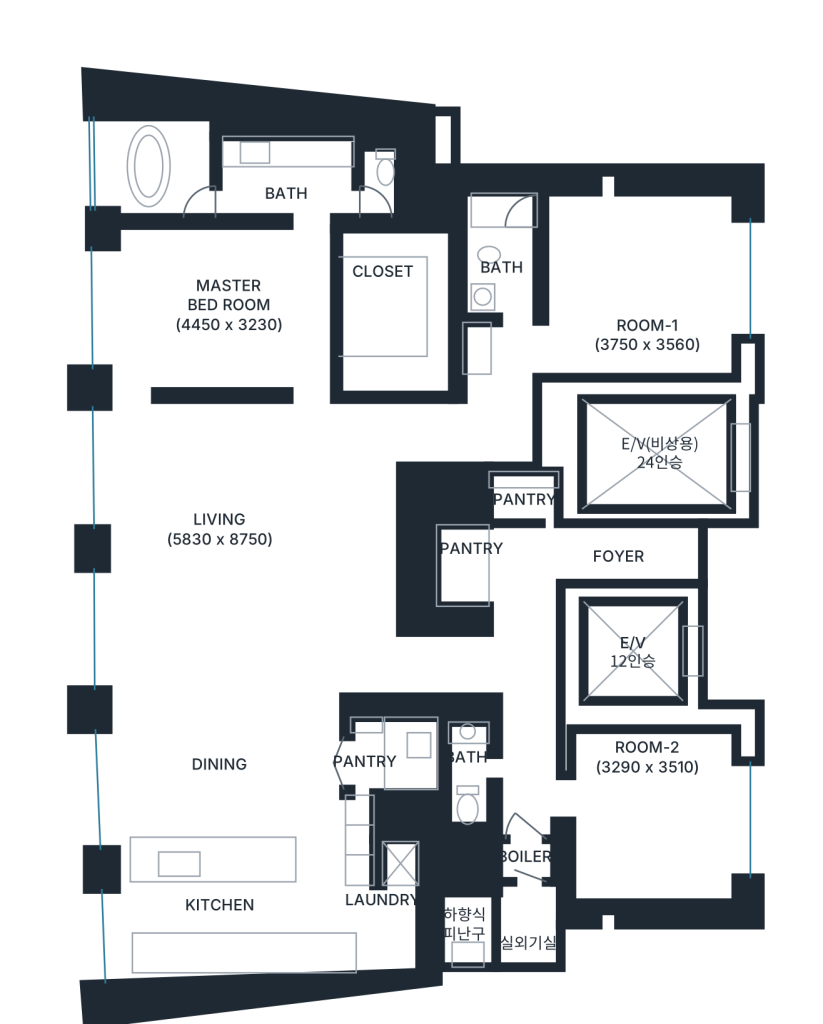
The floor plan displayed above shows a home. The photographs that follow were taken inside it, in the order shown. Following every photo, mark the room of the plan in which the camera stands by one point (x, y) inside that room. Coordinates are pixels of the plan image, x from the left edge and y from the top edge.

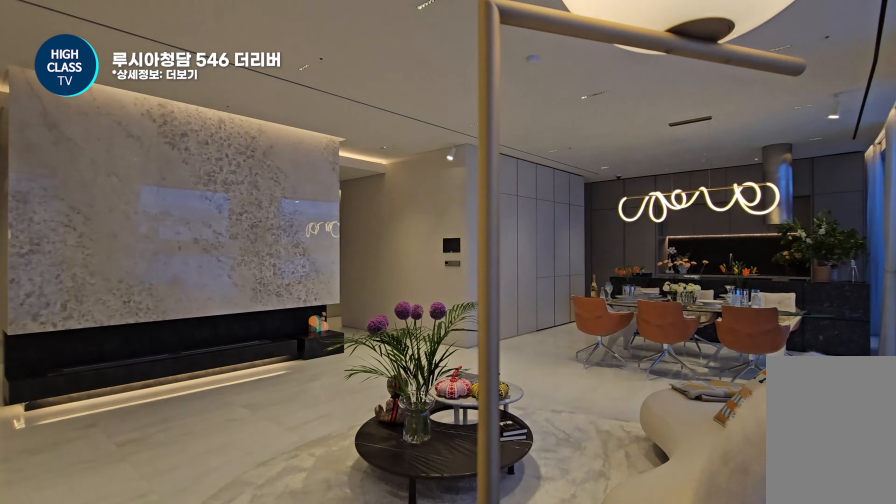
(241, 533)
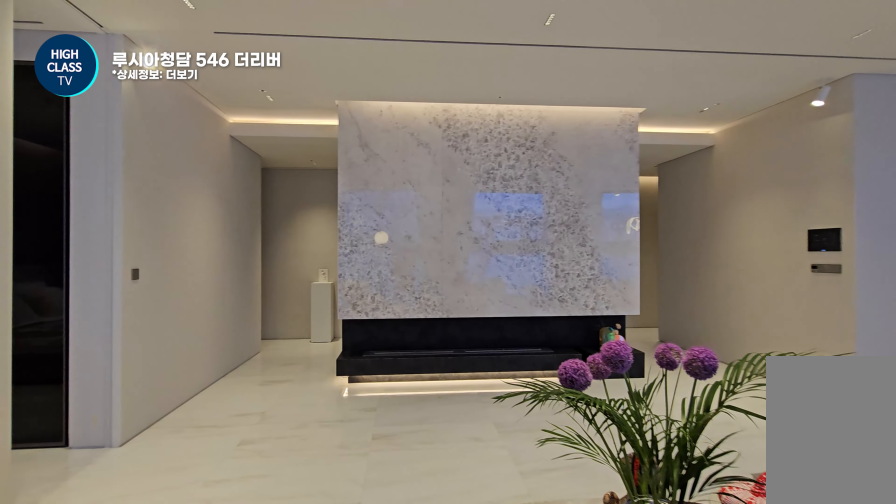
(241, 533)
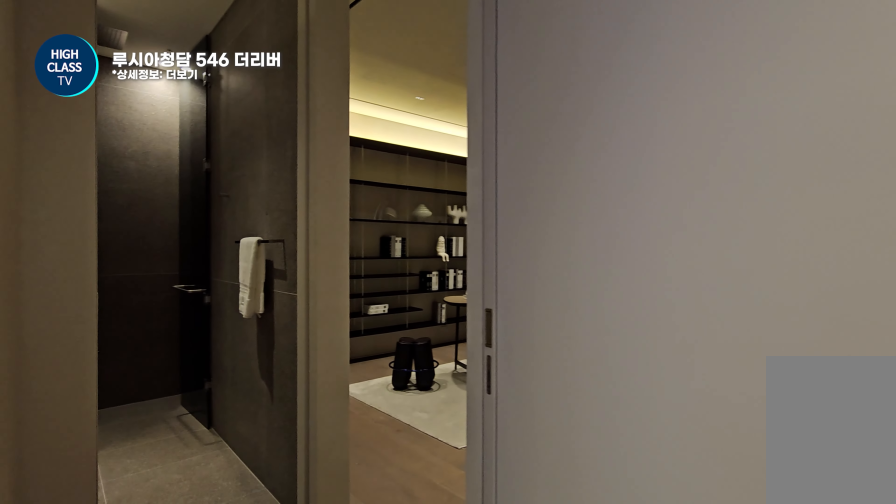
(466, 429)
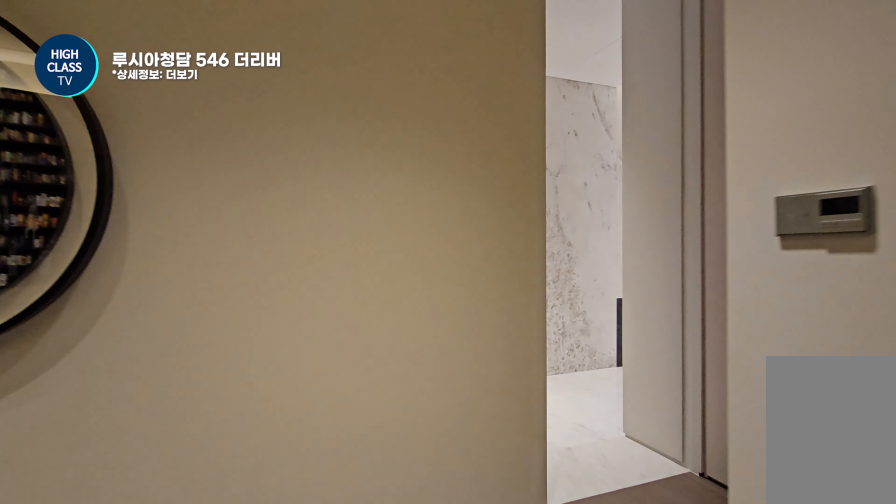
(597, 279)
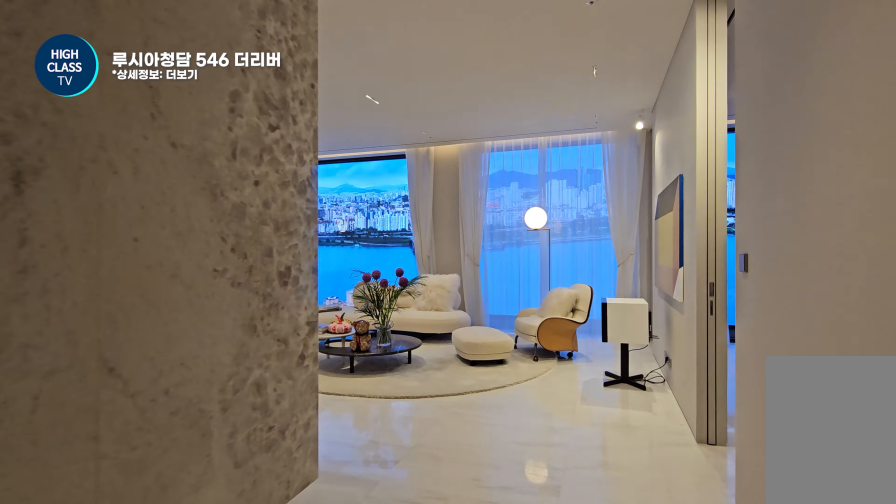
(466, 428)
